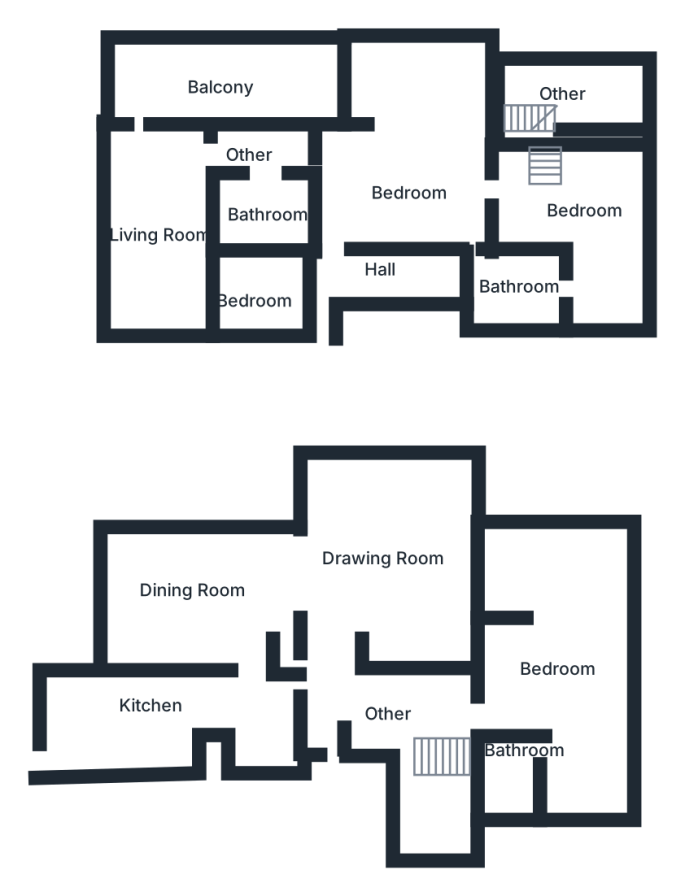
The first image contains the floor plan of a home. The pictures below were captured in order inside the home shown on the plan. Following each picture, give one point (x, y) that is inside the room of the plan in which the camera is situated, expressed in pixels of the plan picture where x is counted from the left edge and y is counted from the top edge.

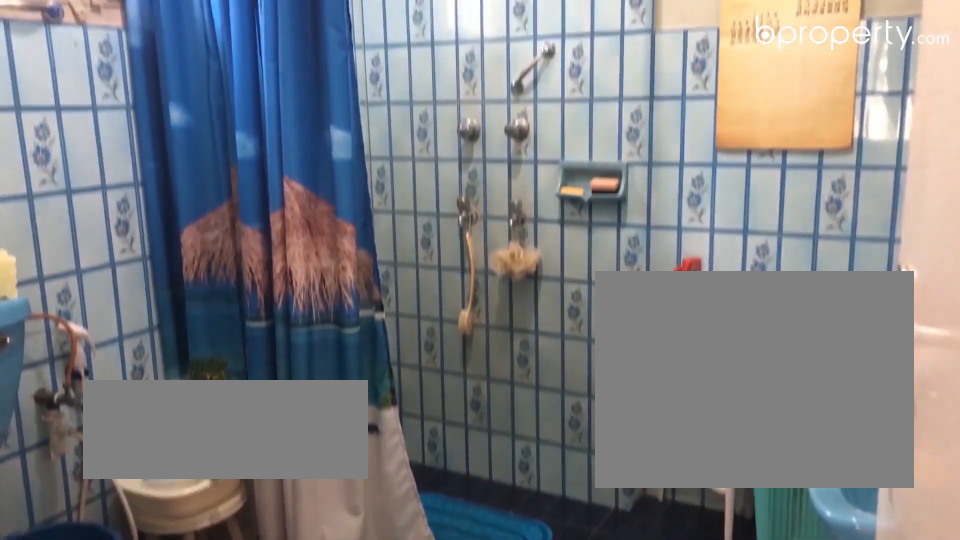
(522, 280)
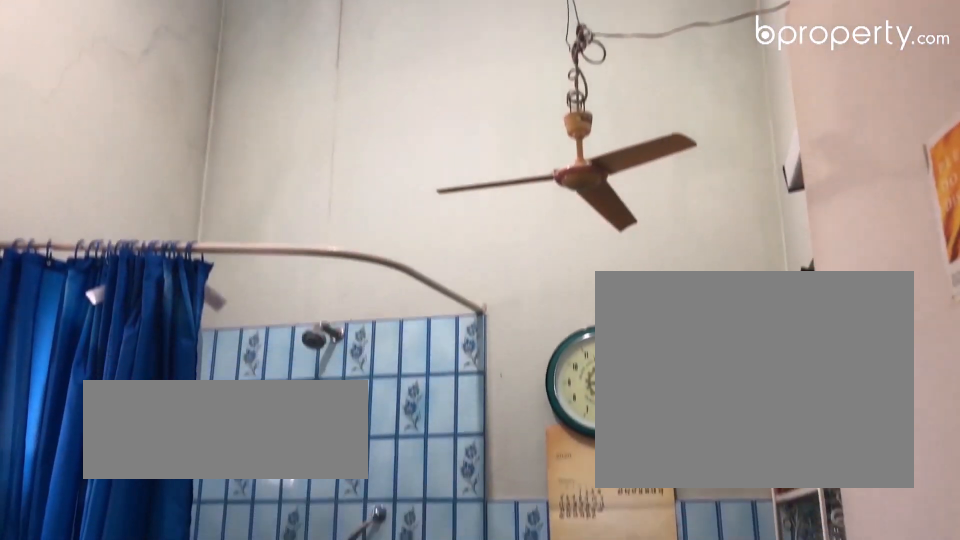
(522, 280)
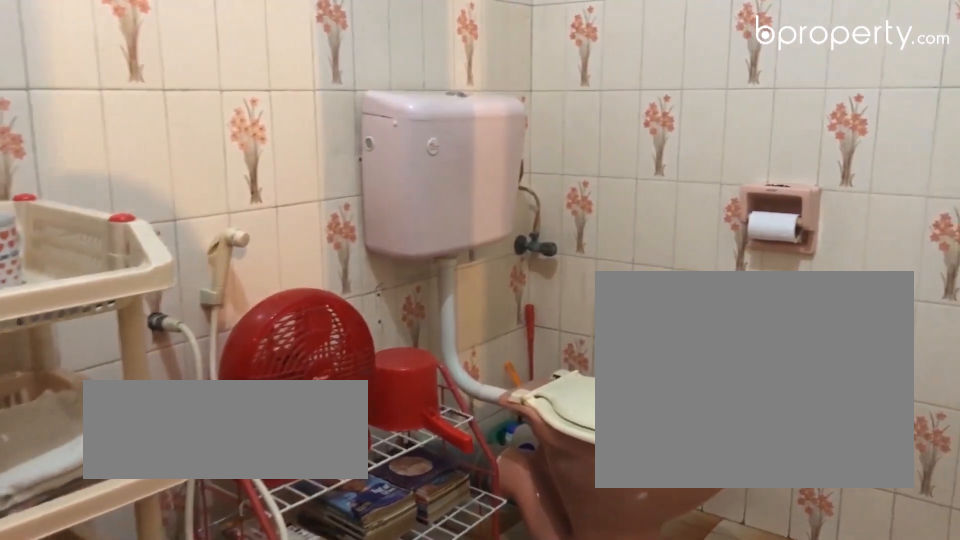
(277, 220)
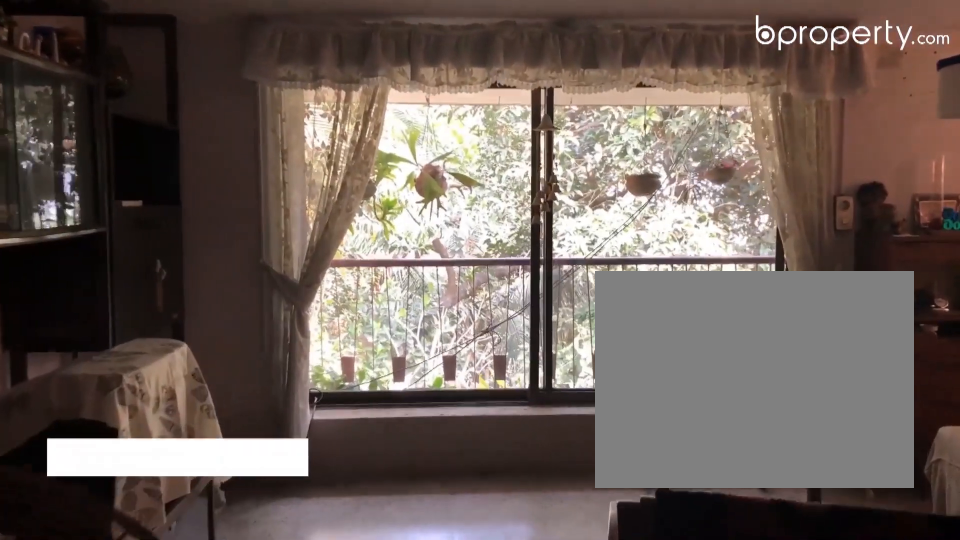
(164, 203)
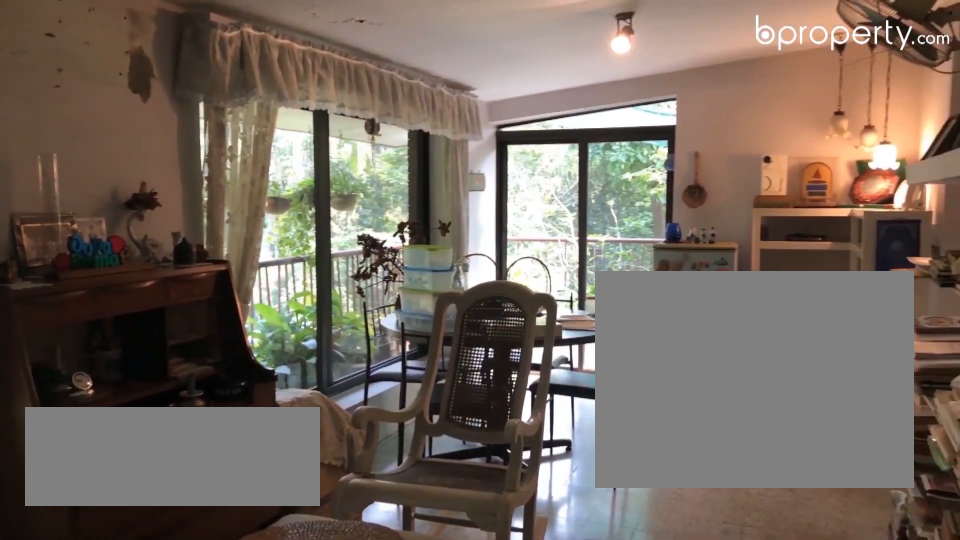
(164, 203)
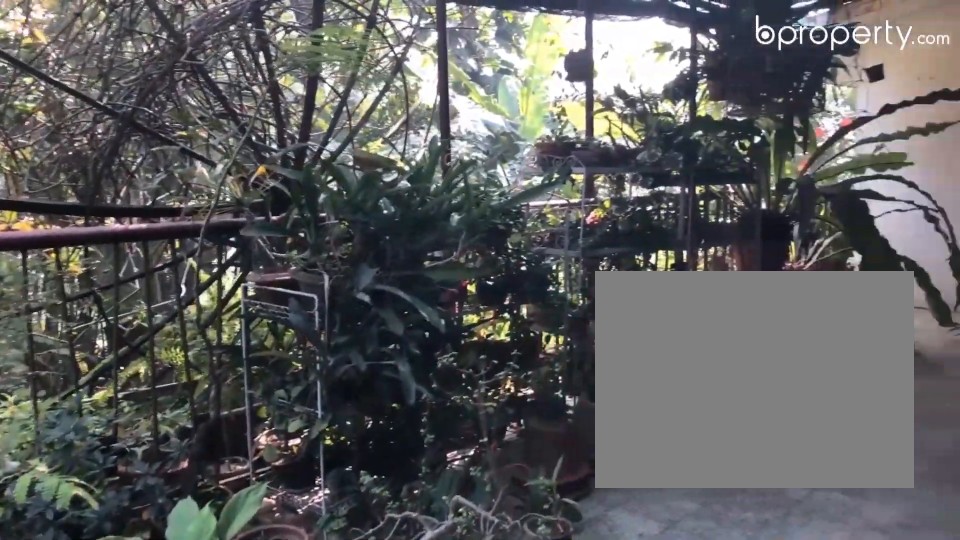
(218, 85)
